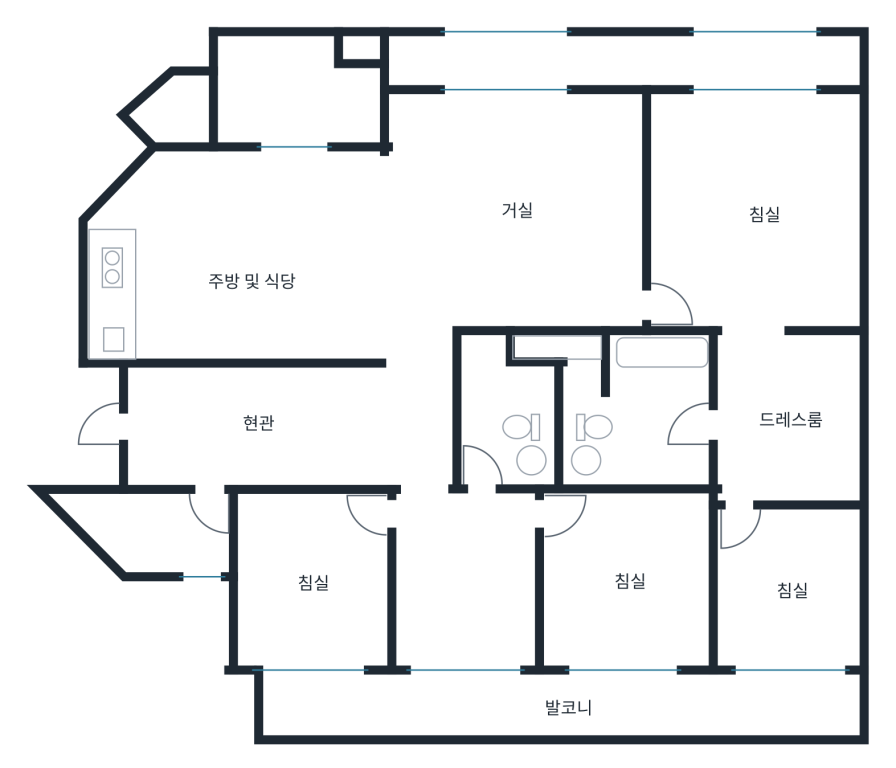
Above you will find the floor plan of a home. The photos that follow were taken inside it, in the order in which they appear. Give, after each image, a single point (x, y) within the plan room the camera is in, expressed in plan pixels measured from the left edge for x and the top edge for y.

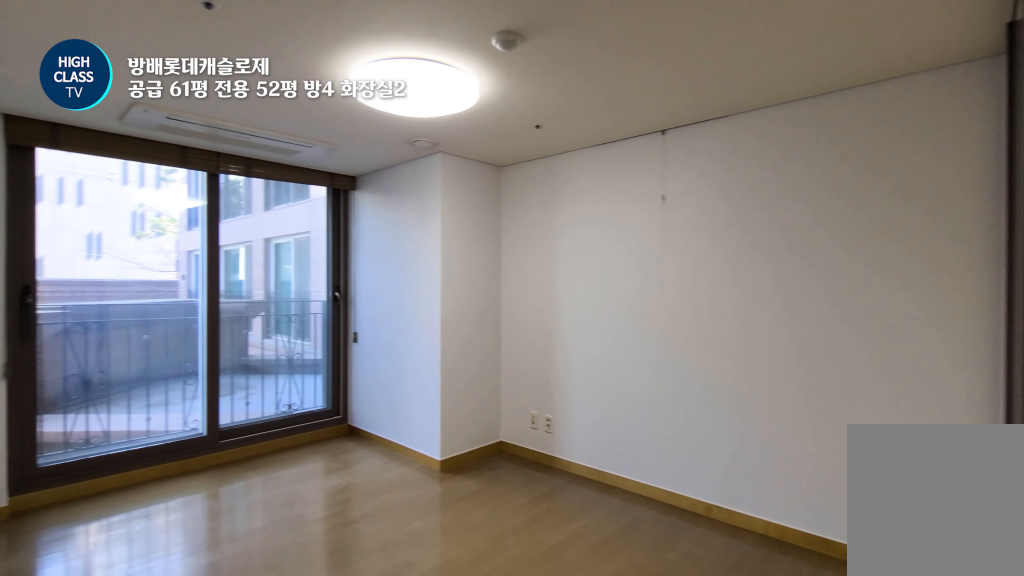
(316, 609)
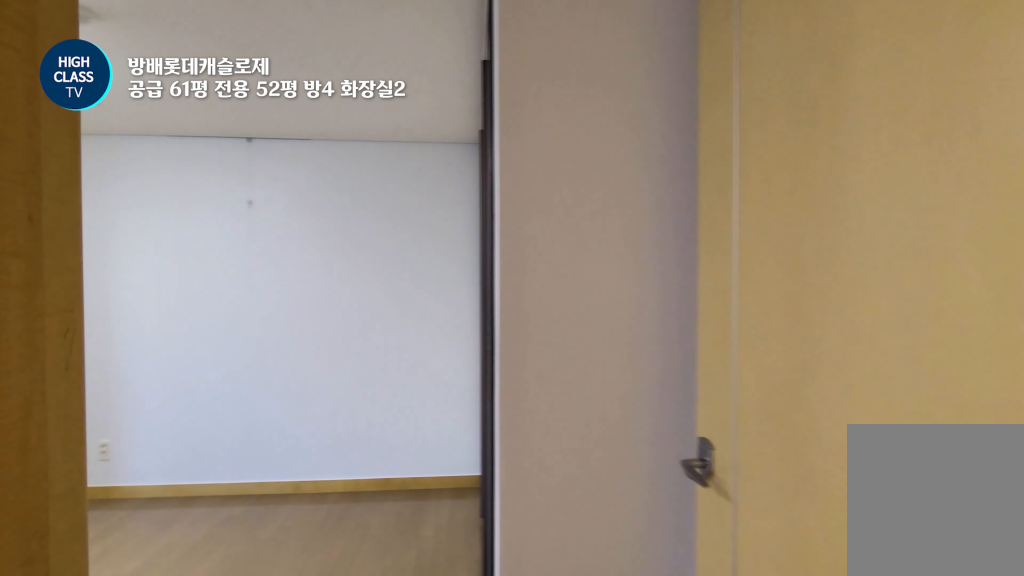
(465, 582)
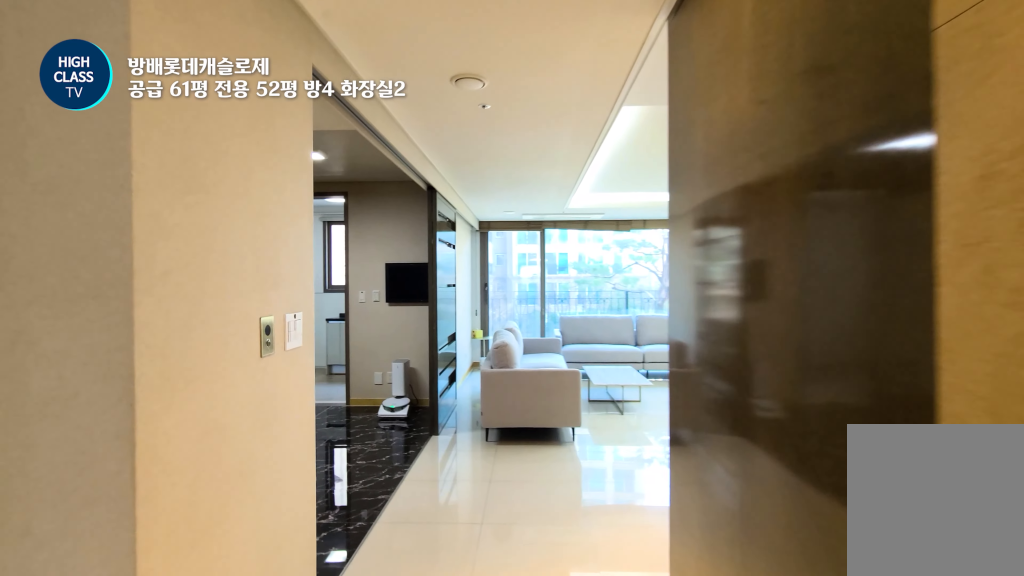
(419, 407)
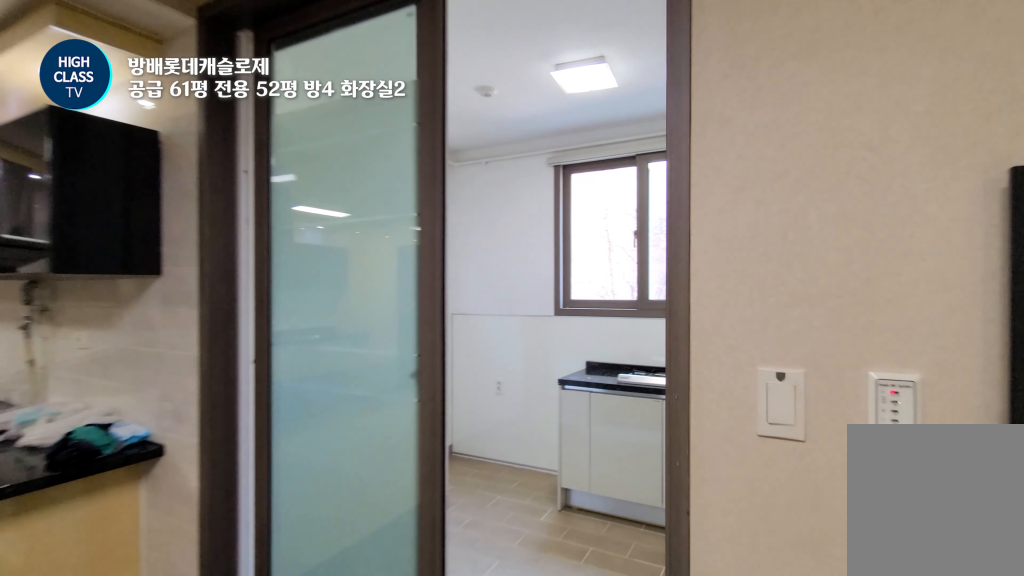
(244, 252)
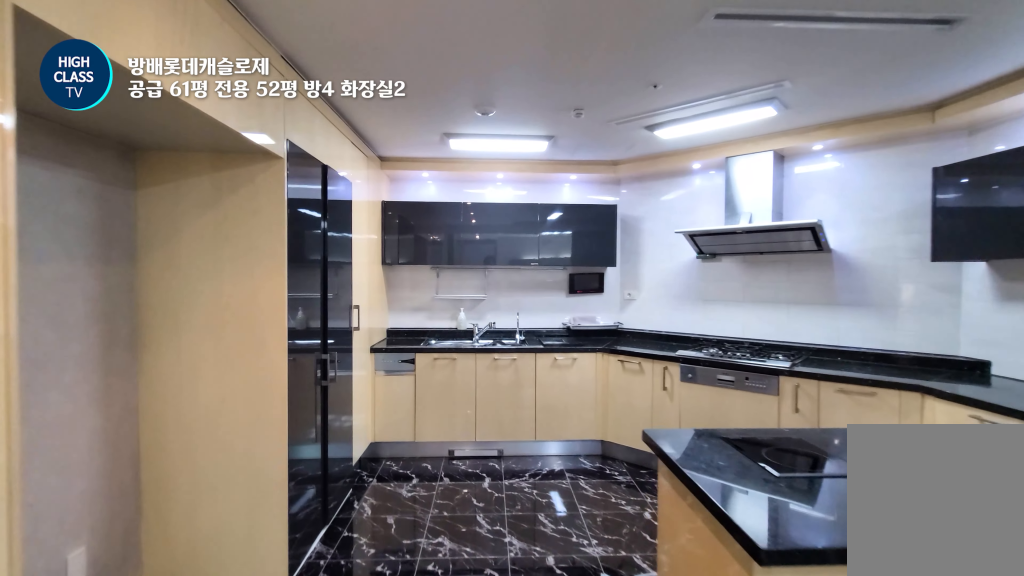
(244, 252)
